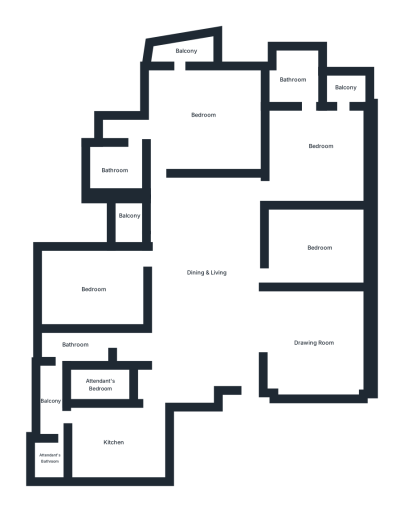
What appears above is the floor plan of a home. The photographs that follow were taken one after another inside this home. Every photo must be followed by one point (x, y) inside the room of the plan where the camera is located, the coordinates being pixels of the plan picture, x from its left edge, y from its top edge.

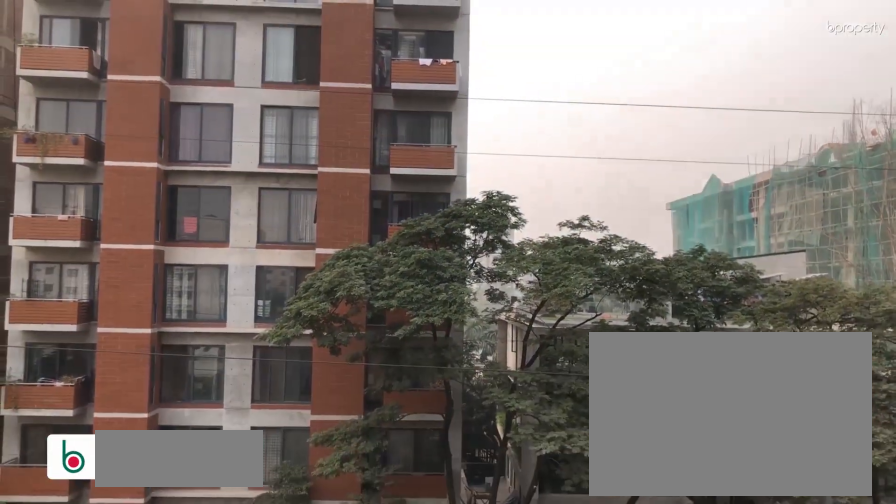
(187, 50)
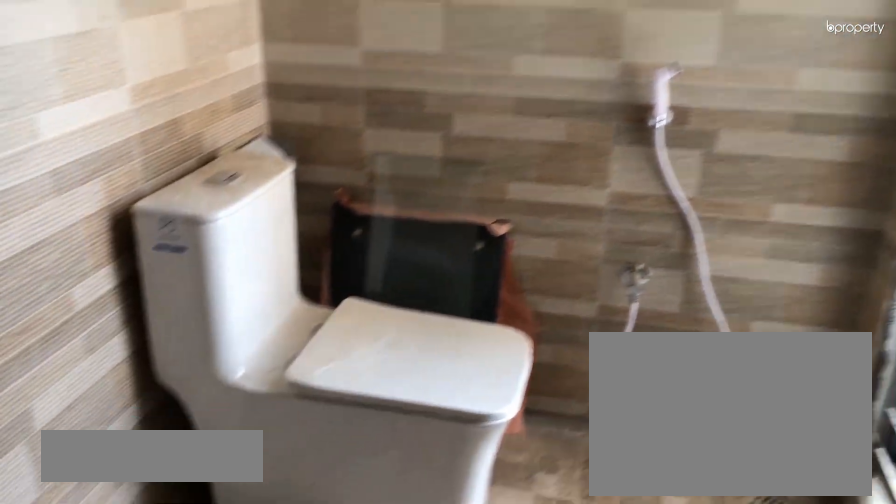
(294, 80)
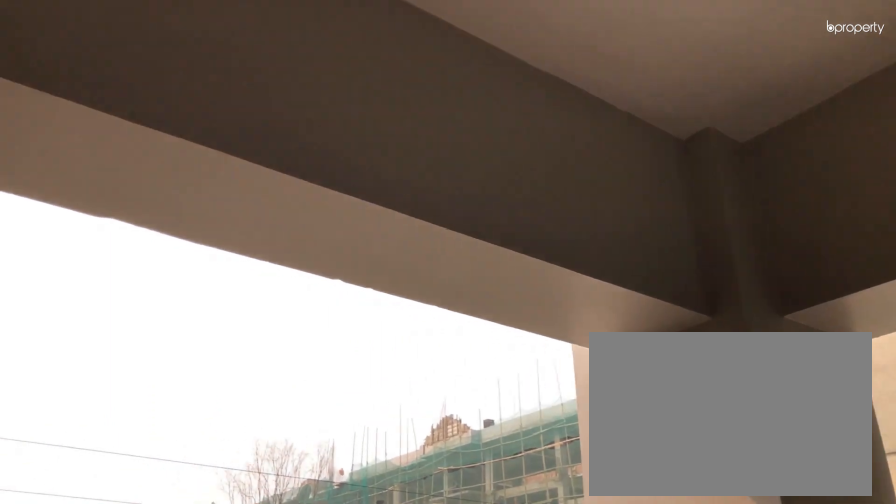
(343, 87)
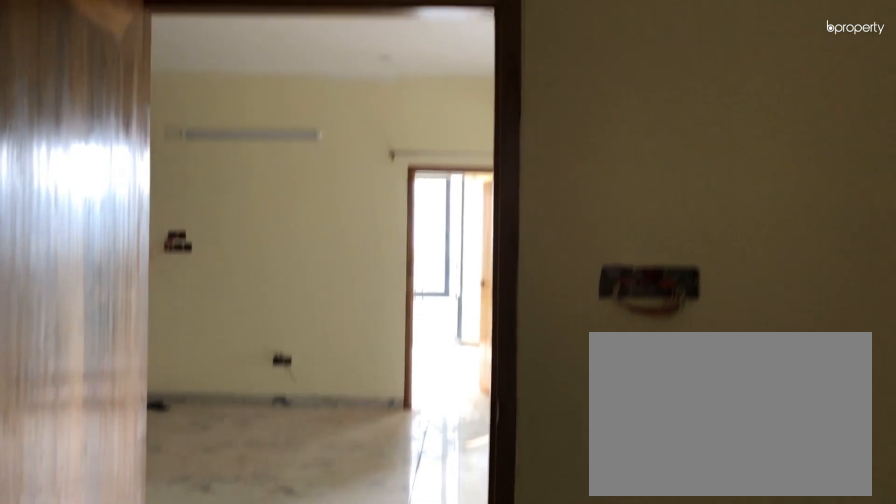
(313, 245)
